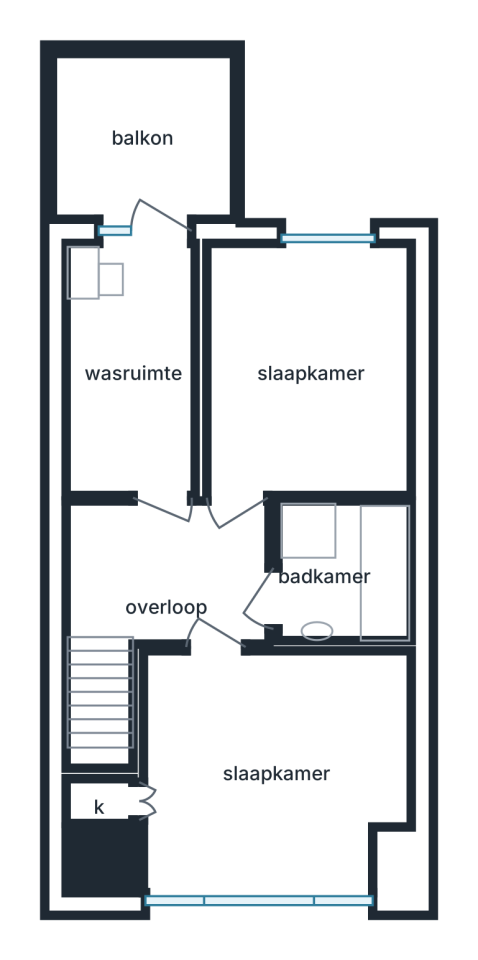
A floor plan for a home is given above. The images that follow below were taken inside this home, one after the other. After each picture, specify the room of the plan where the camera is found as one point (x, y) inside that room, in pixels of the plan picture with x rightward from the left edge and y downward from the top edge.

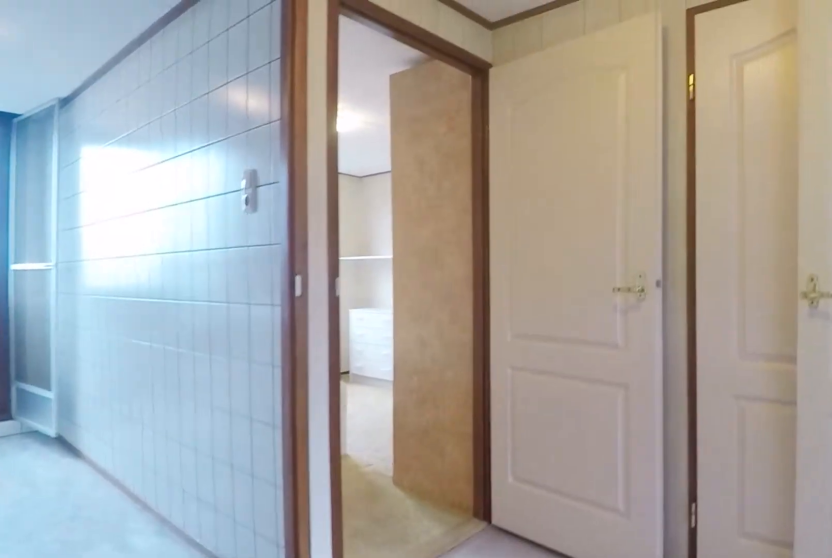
(174, 574)
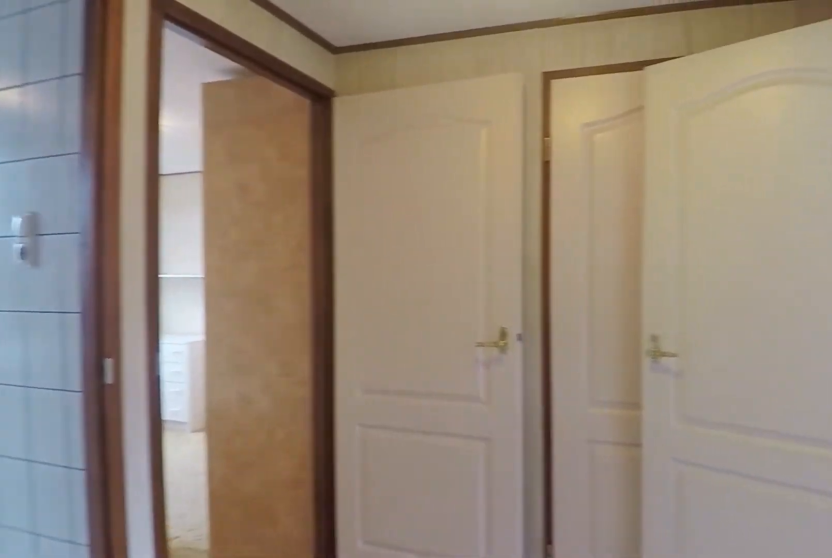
(174, 574)
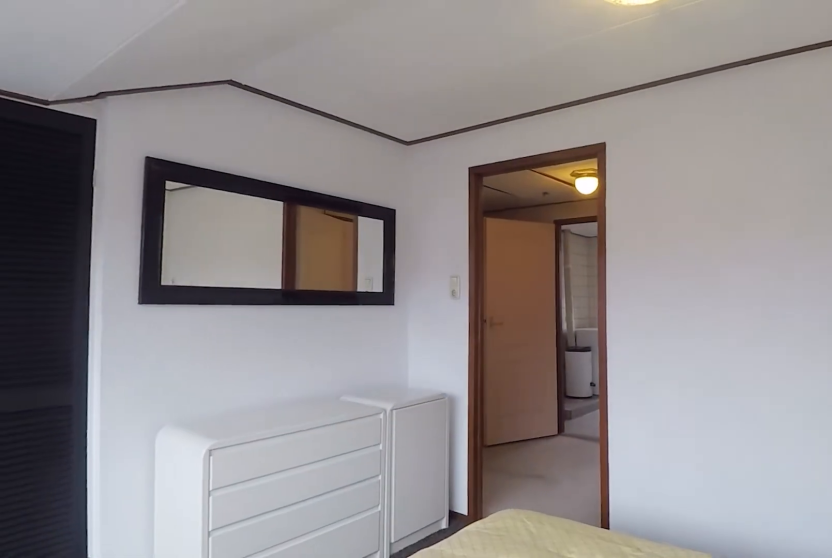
(270, 770)
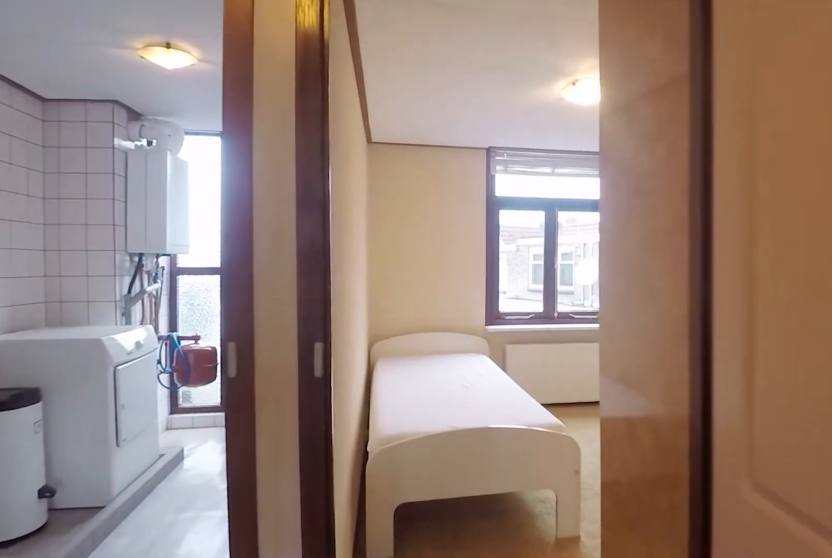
(173, 574)
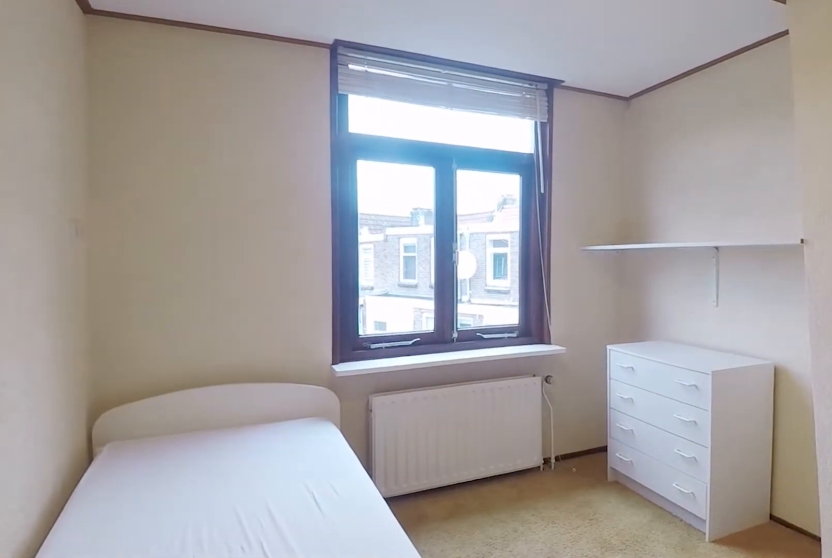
(309, 369)
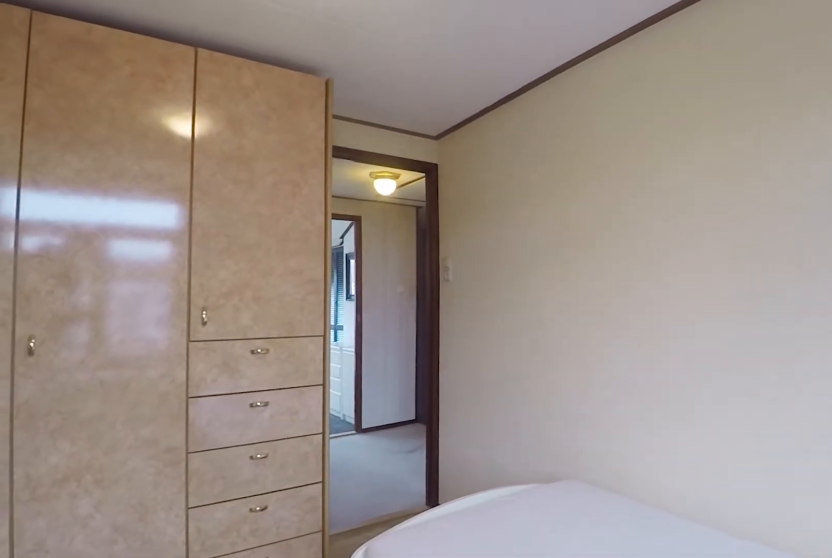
(309, 369)
